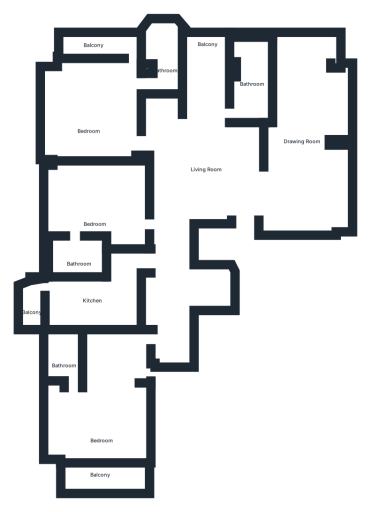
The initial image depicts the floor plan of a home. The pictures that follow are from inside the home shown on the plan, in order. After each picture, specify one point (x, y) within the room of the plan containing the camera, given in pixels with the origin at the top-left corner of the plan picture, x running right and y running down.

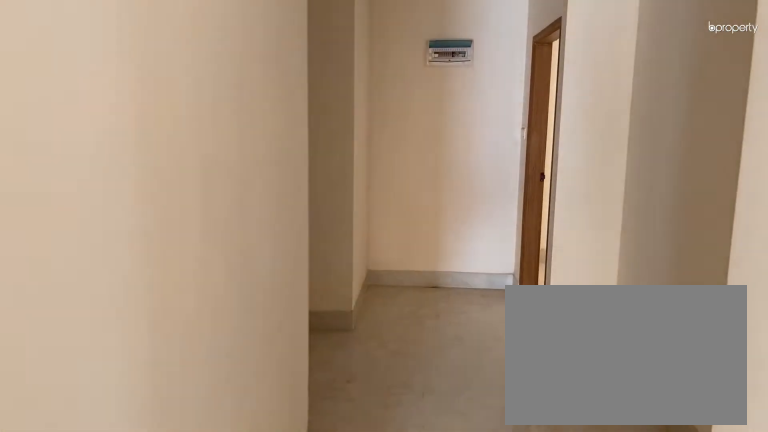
(209, 168)
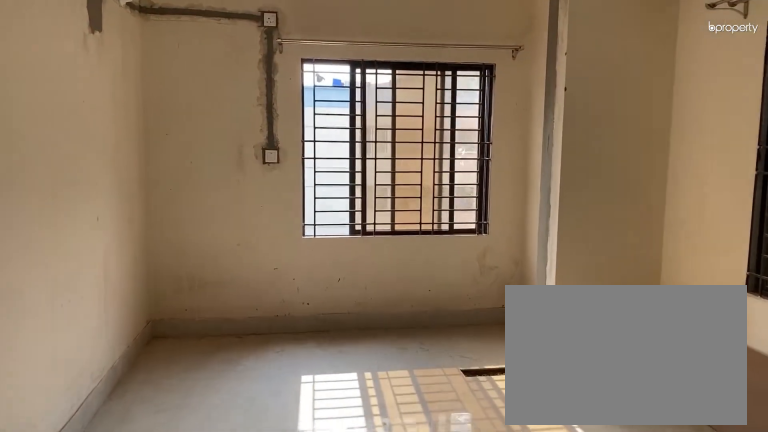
(301, 137)
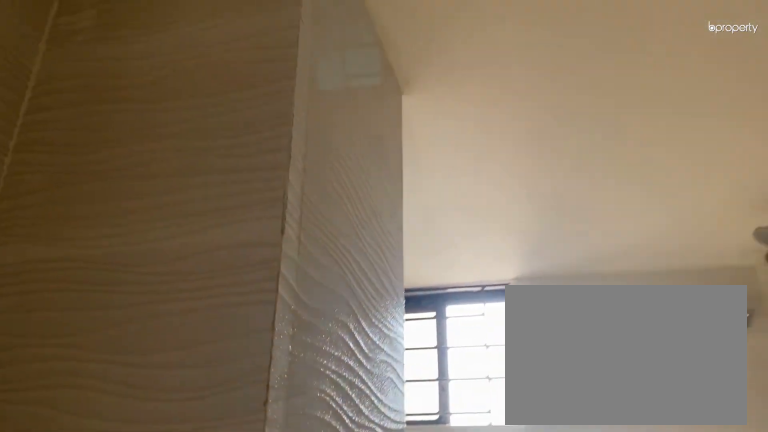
(252, 80)
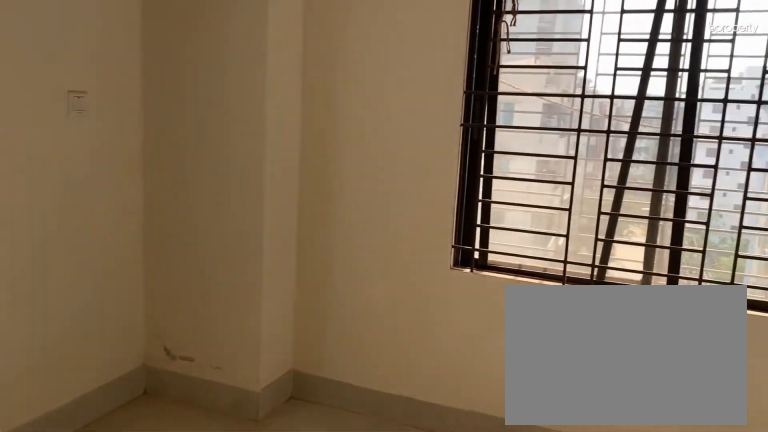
(91, 121)
